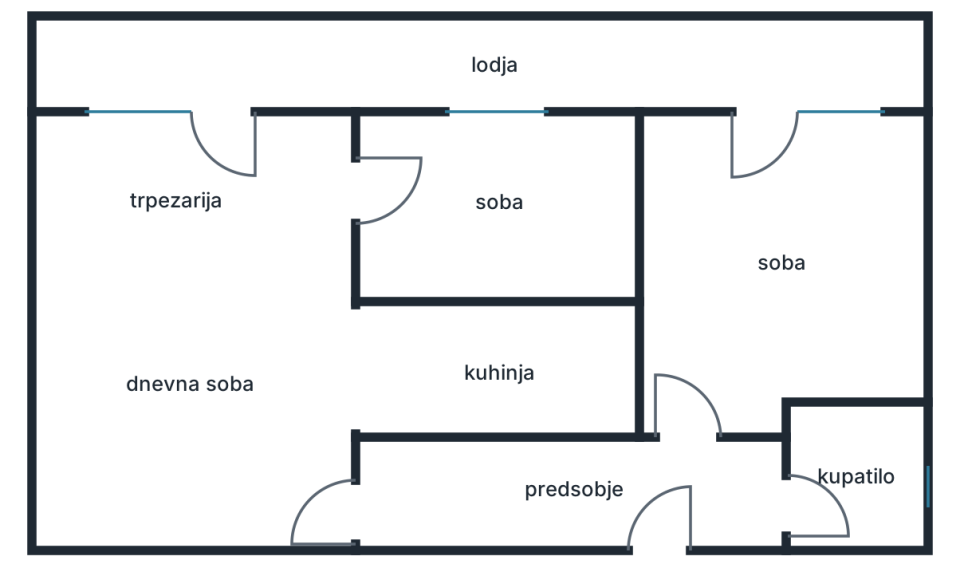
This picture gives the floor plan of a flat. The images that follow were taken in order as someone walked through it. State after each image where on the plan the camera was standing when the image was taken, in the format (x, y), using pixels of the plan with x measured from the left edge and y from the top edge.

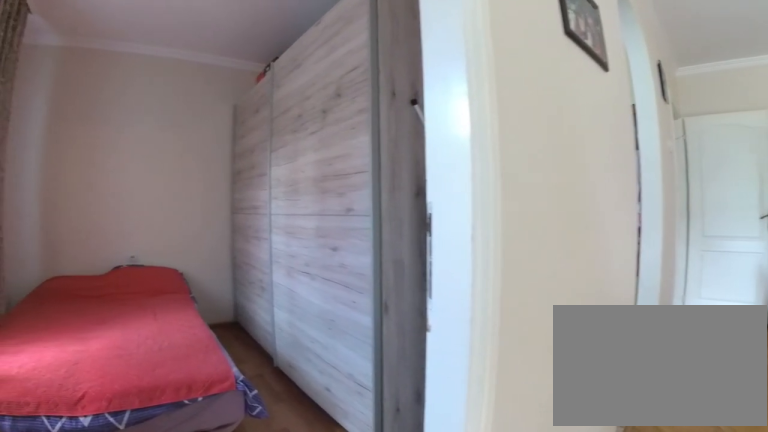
(259, 205)
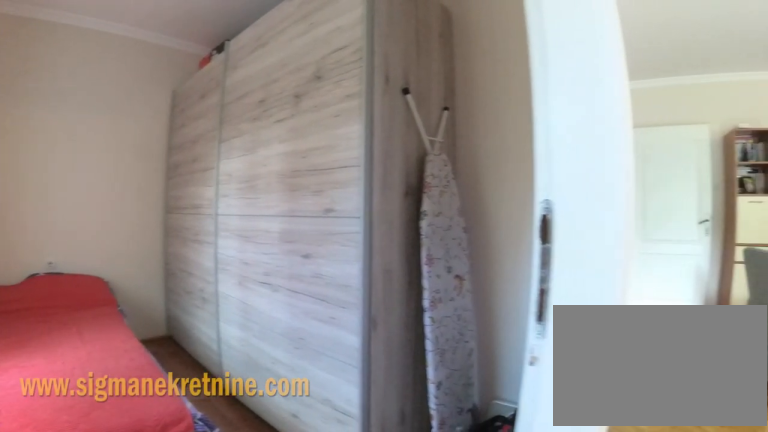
(296, 197)
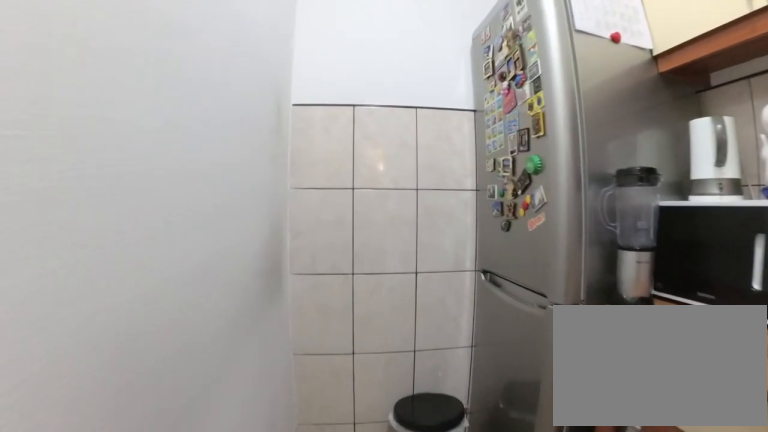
(499, 361)
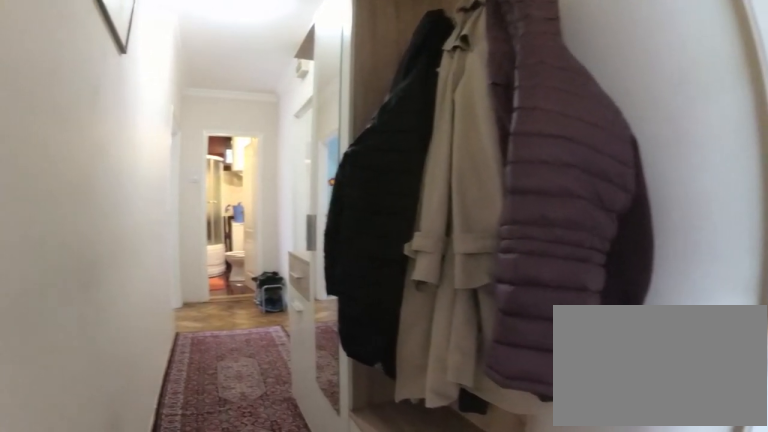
(303, 456)
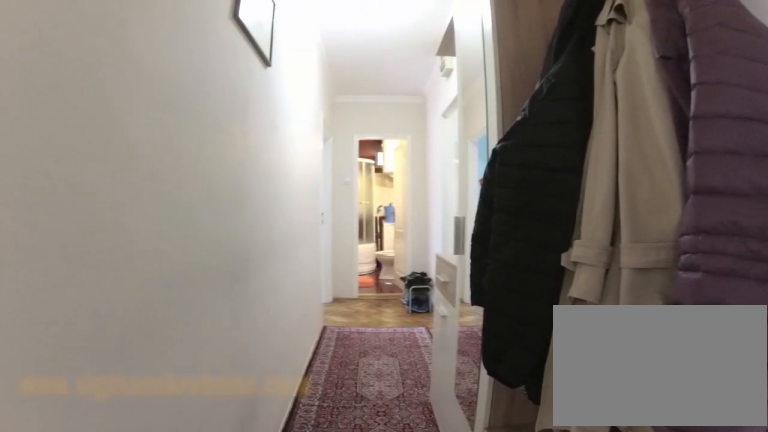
(314, 476)
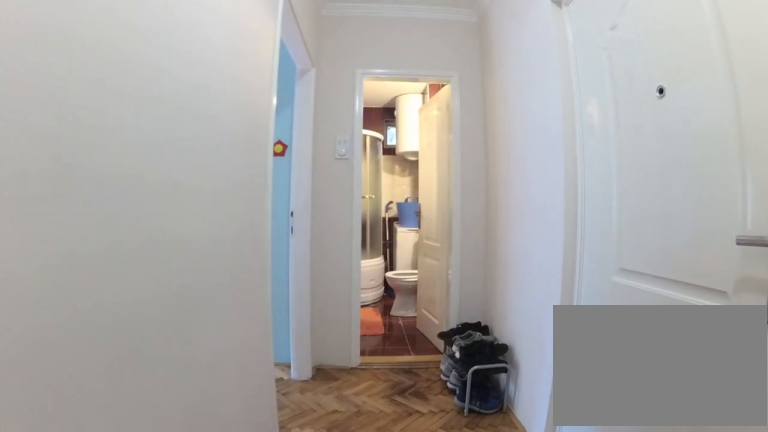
(570, 488)
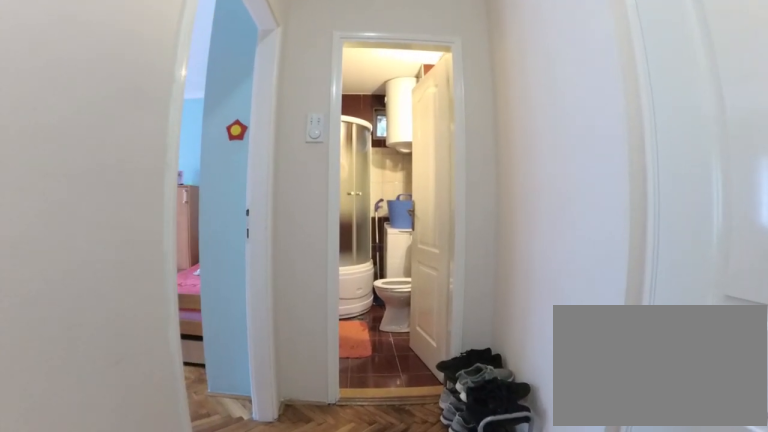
(612, 490)
